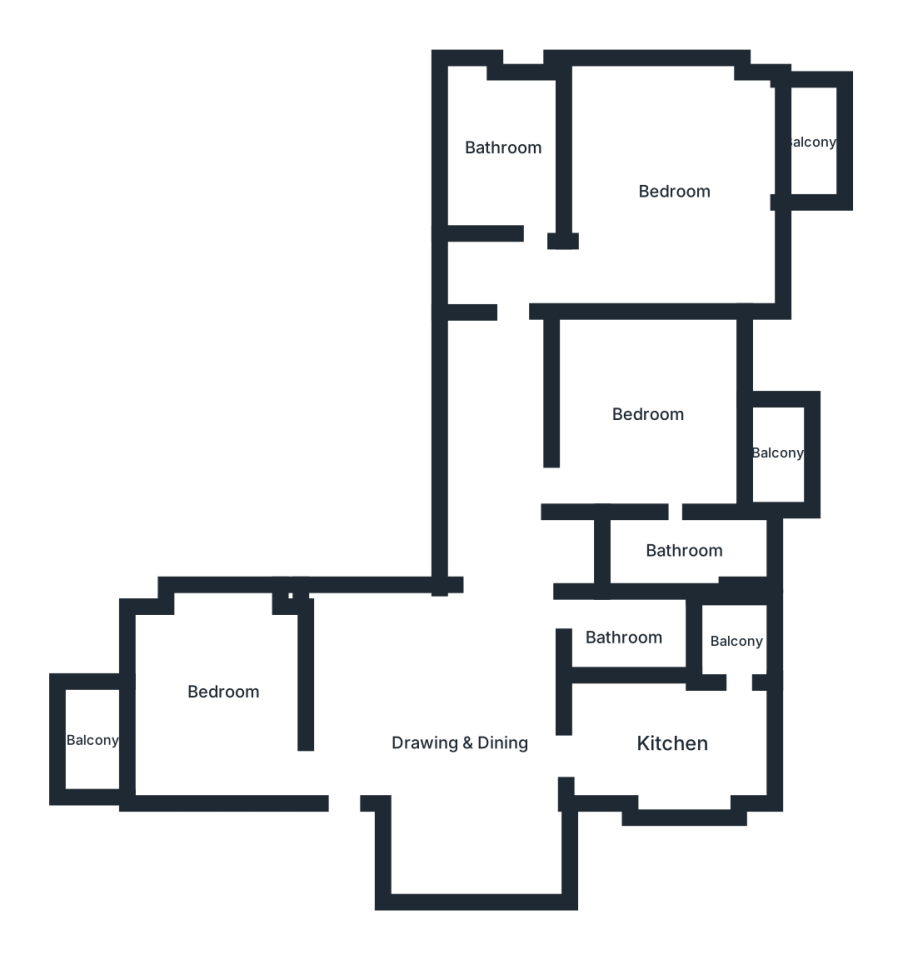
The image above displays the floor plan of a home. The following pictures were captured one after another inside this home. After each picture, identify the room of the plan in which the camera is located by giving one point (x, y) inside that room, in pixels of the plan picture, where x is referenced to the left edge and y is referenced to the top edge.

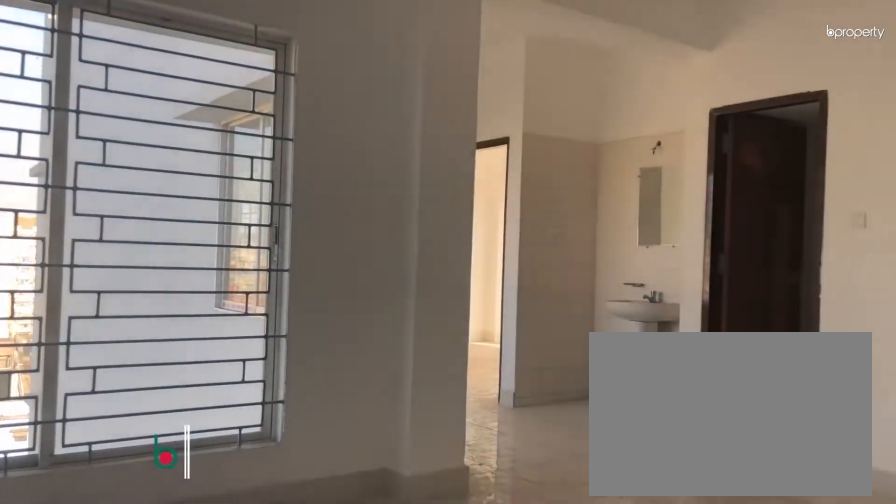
(463, 735)
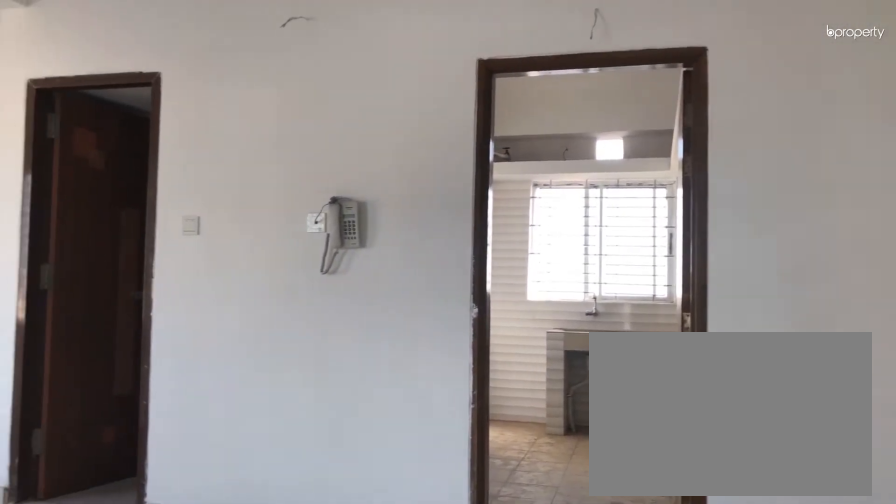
(463, 735)
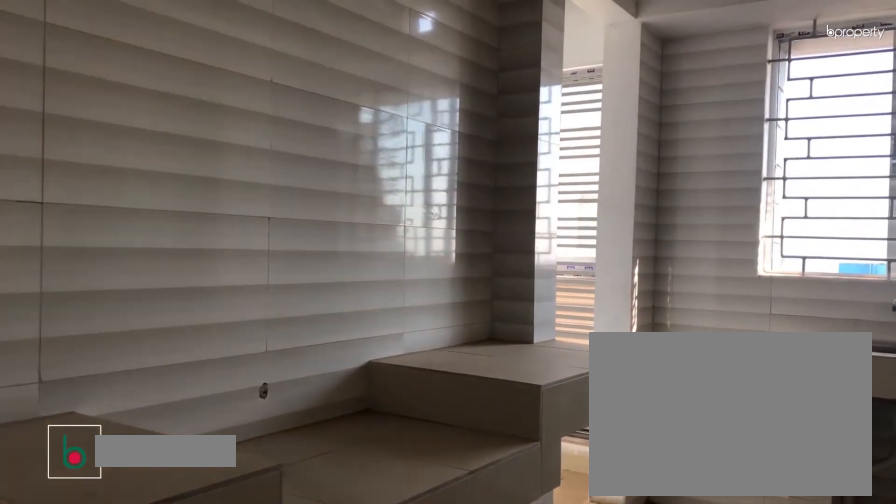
(674, 743)
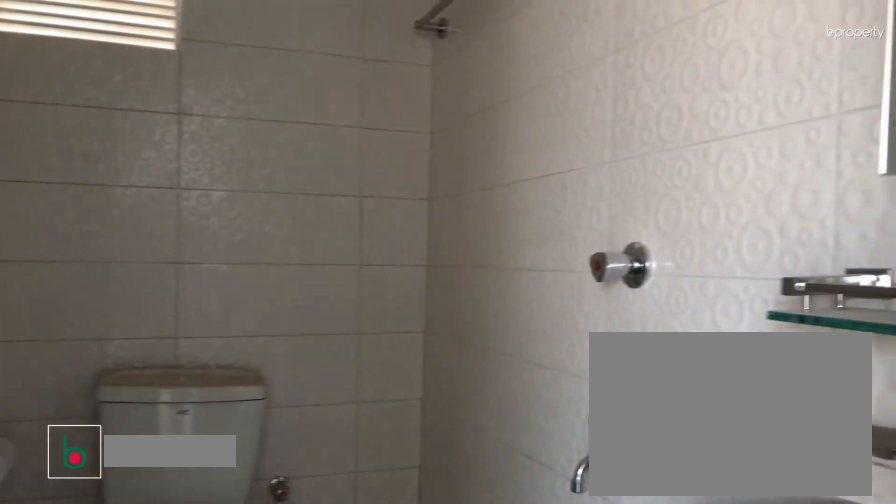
(627, 636)
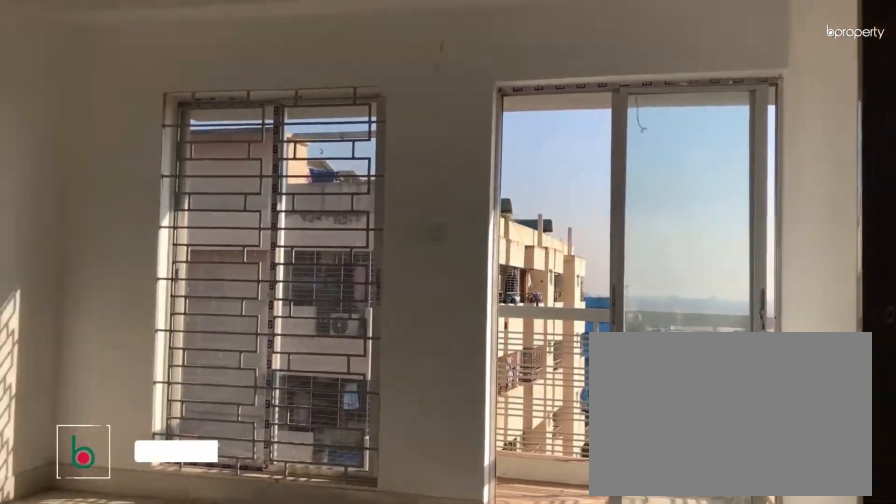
(650, 414)
